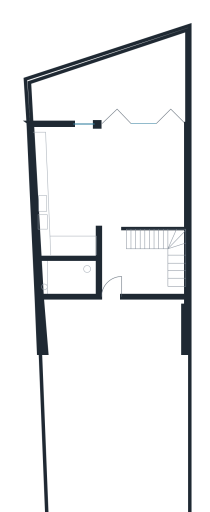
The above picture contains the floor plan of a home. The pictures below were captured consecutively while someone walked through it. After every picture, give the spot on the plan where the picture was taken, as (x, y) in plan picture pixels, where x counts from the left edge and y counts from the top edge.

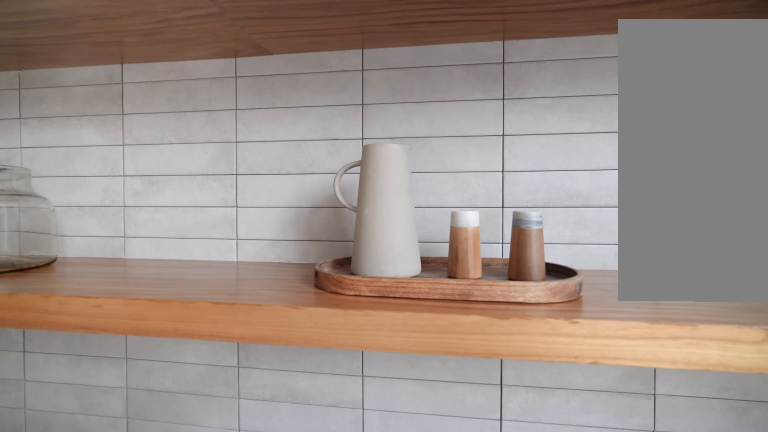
(60, 148)
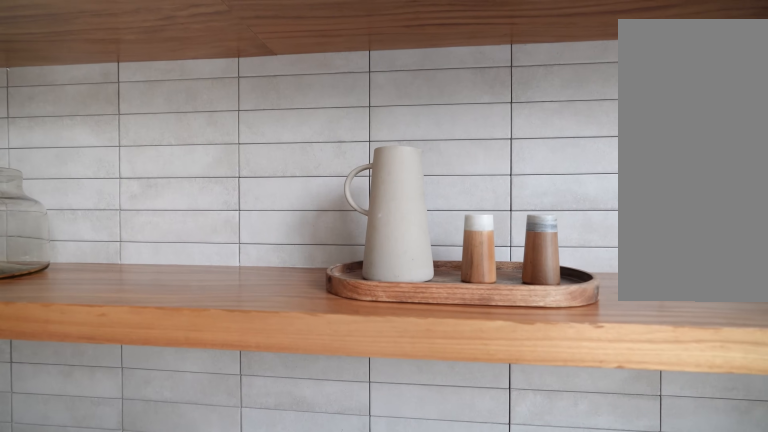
(60, 148)
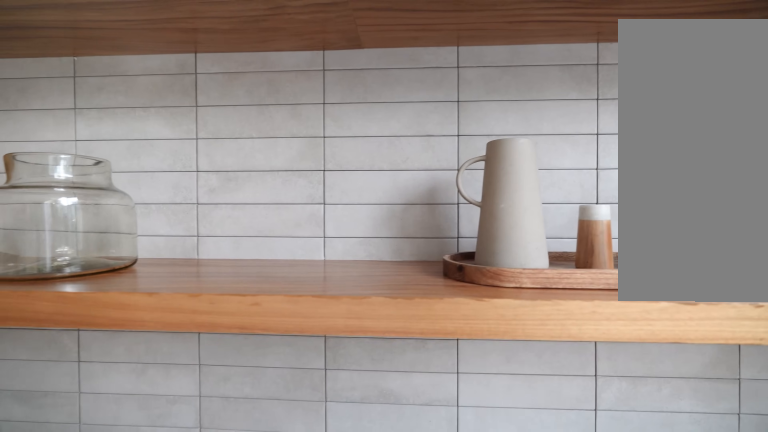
(60, 147)
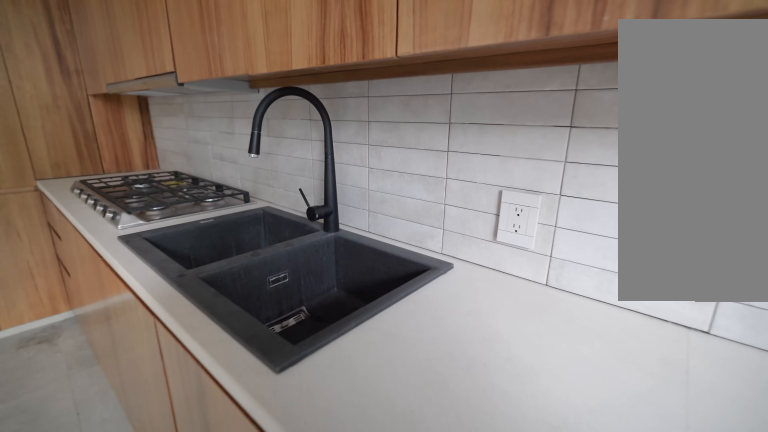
(58, 180)
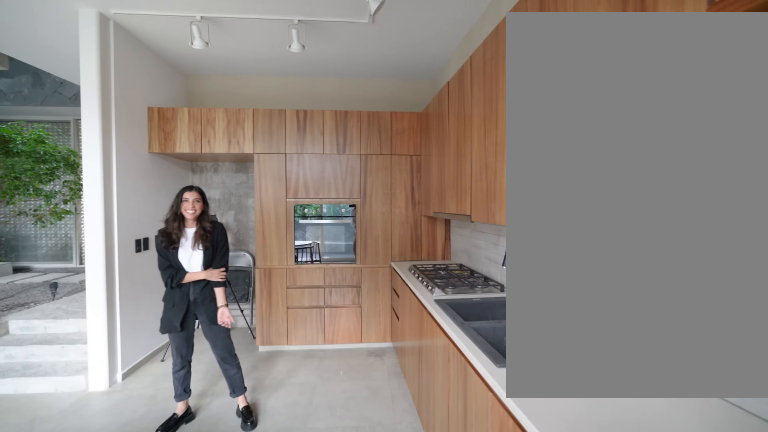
(57, 189)
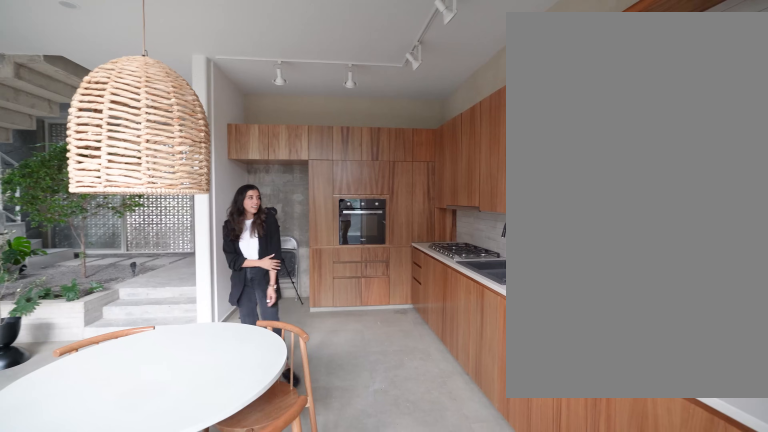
(63, 160)
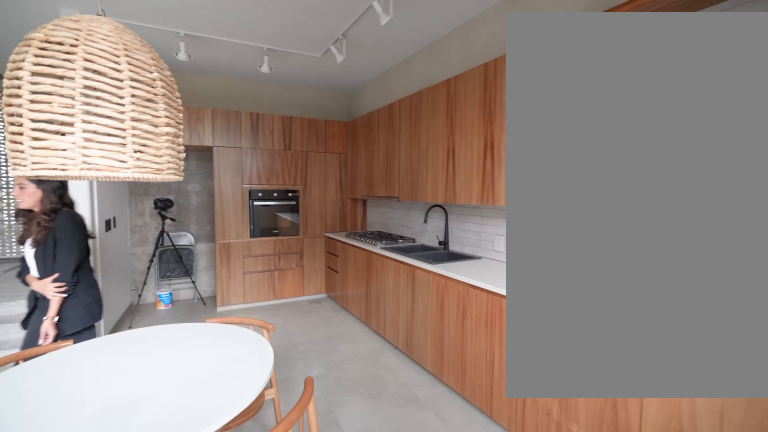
(66, 153)
